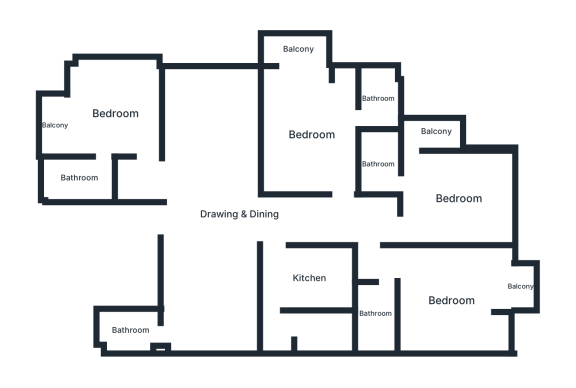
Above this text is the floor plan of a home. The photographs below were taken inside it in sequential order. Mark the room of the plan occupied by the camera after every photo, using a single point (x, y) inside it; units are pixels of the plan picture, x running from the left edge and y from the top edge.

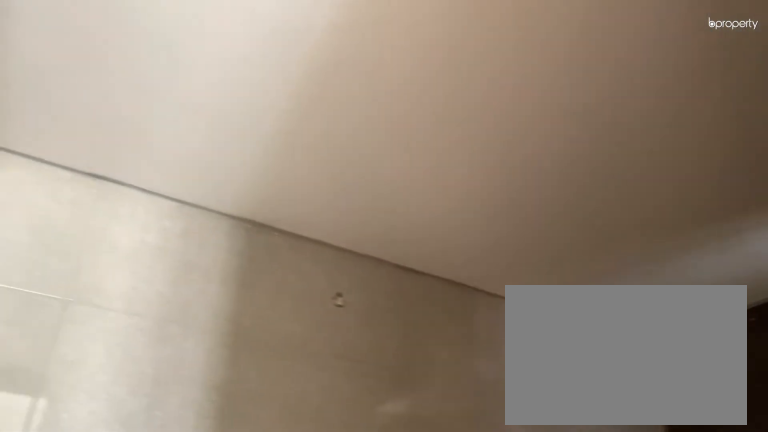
(378, 164)
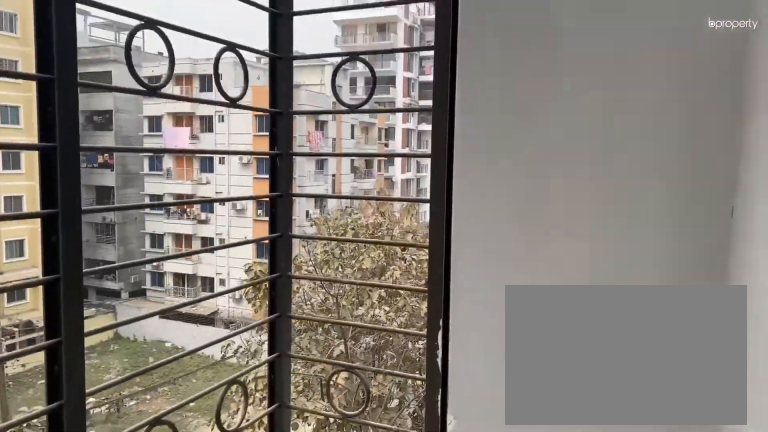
(437, 132)
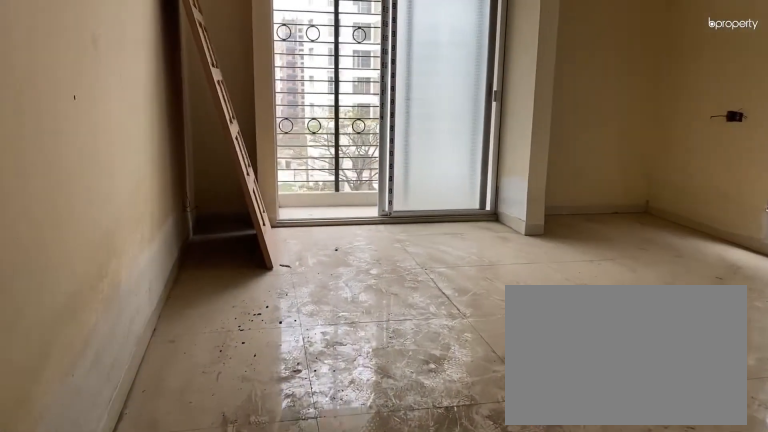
(451, 300)
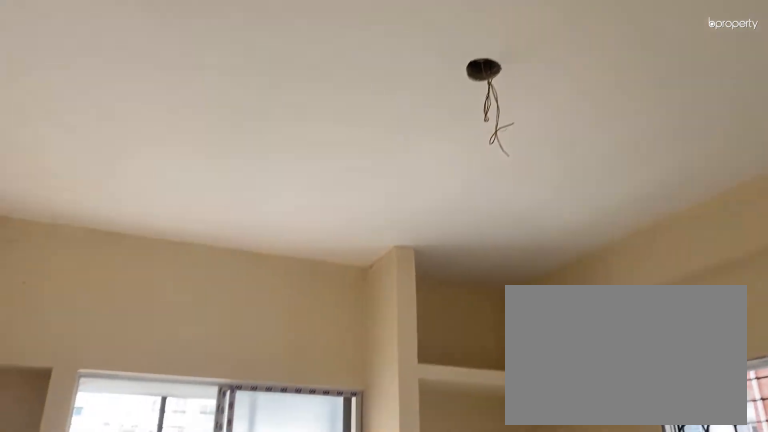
(451, 300)
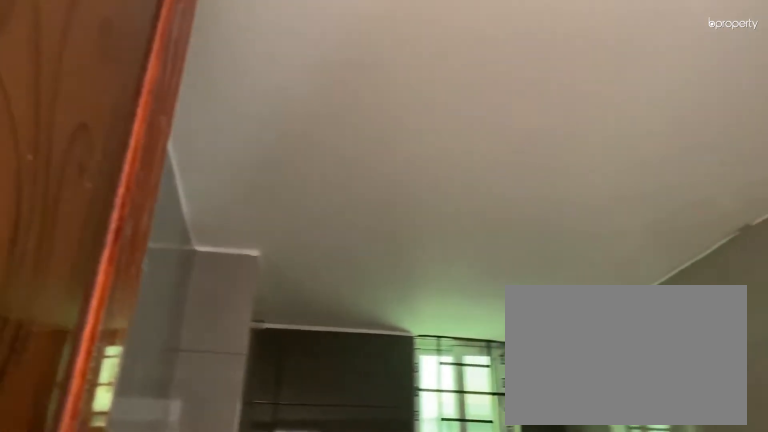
(375, 312)
